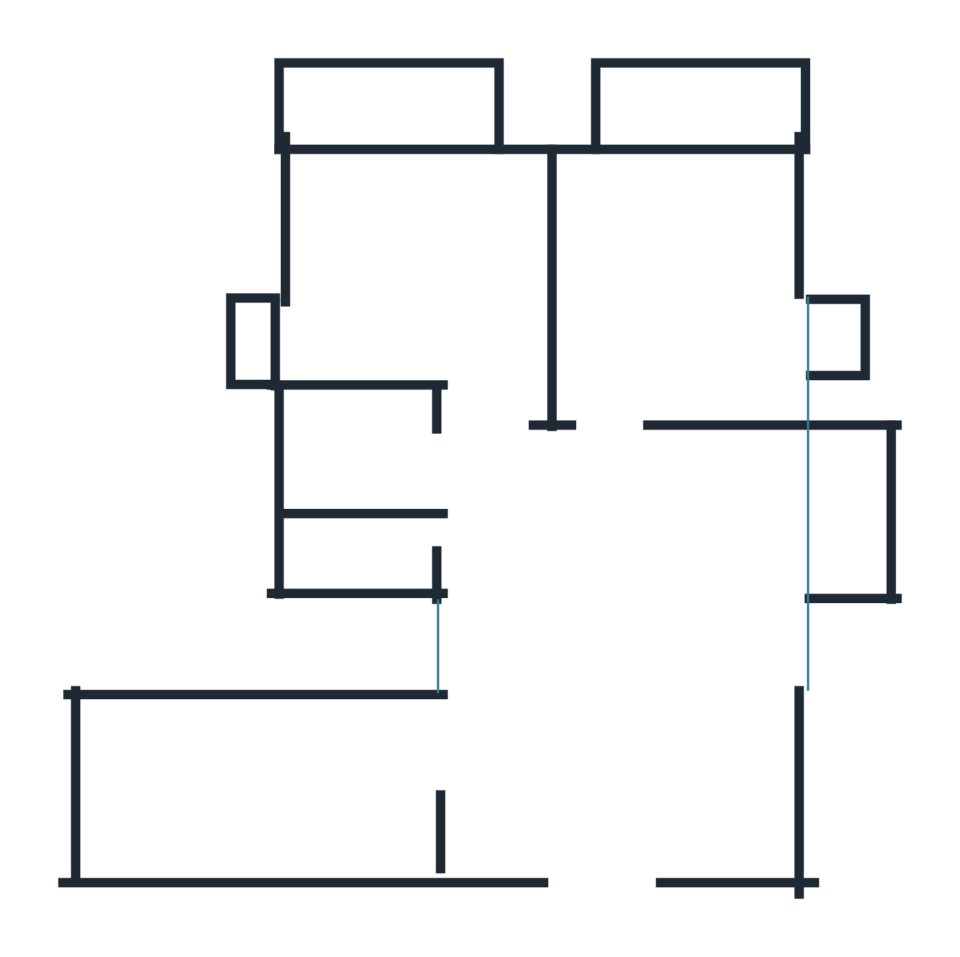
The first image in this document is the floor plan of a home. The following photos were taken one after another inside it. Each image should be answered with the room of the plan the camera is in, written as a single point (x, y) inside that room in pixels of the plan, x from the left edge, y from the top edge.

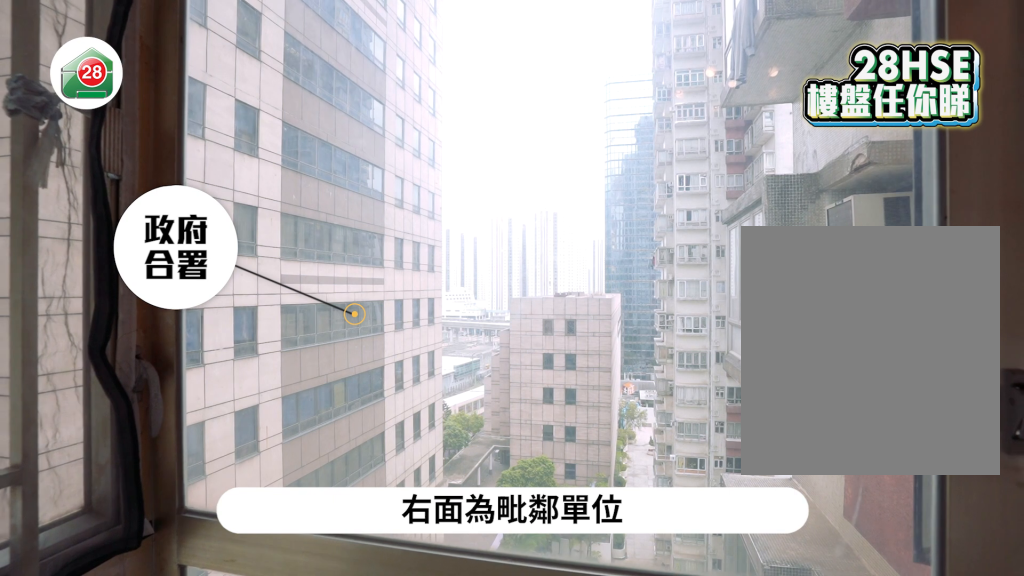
(625, 673)
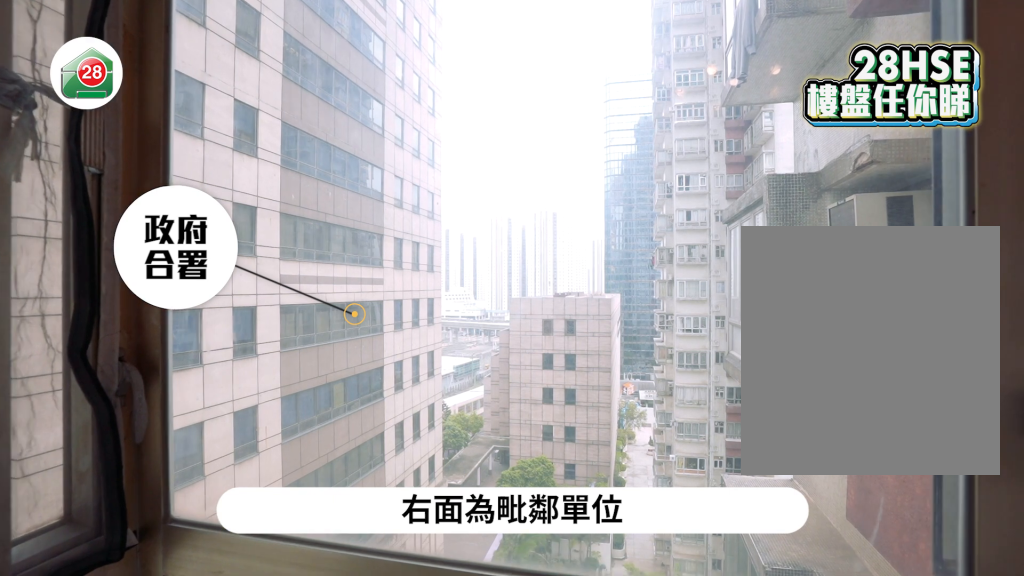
(624, 671)
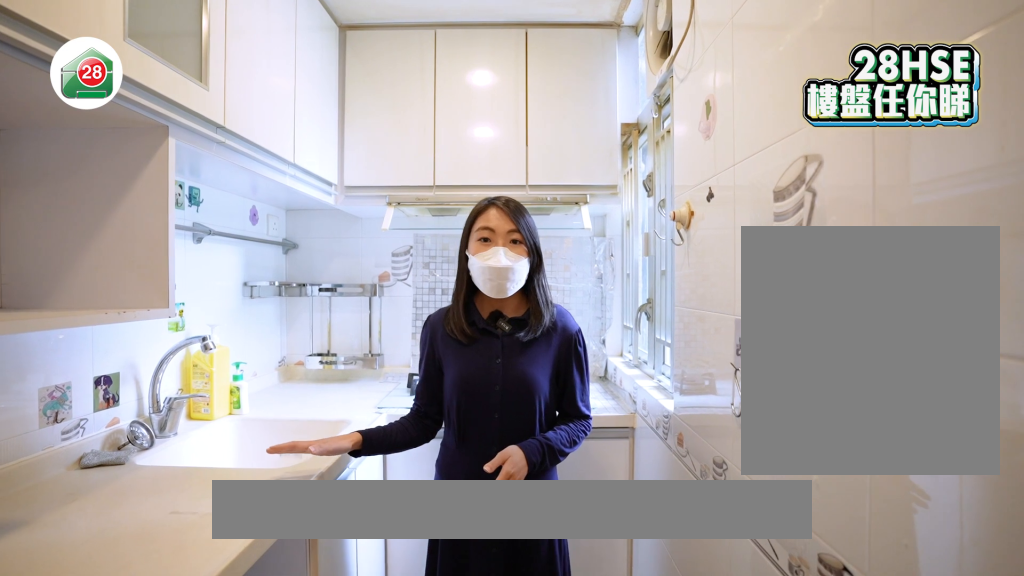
(303, 770)
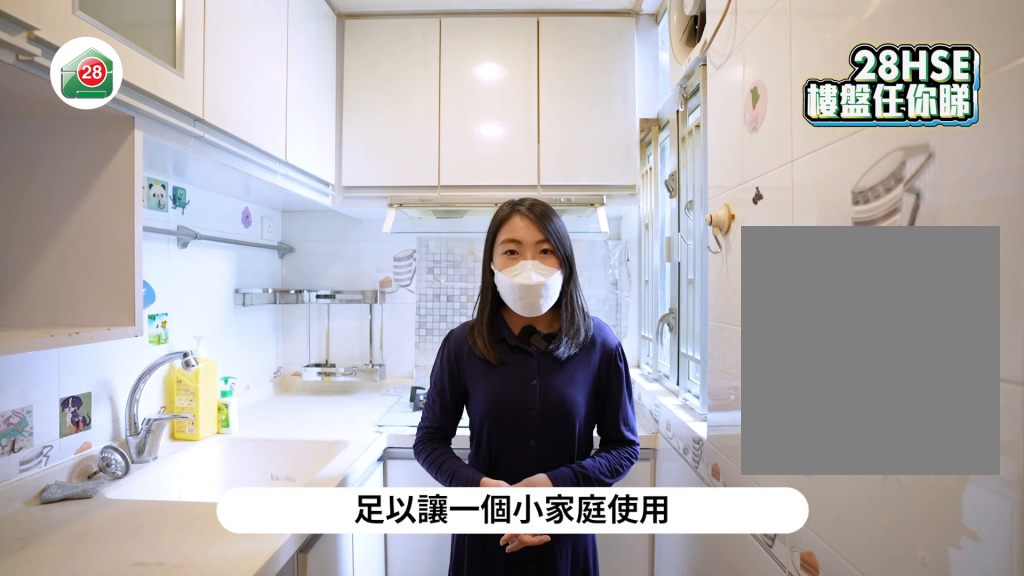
(304, 771)
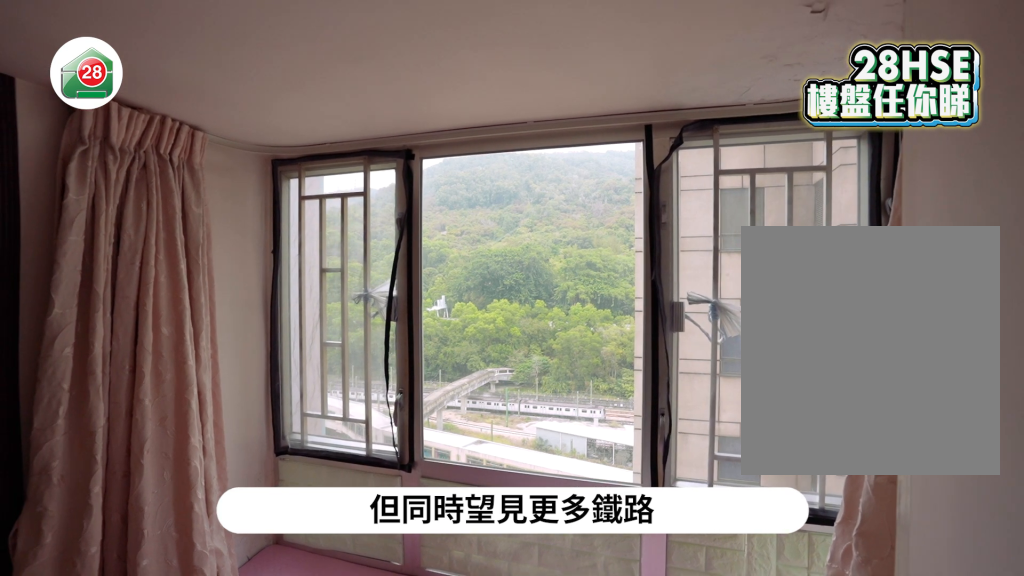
(680, 287)
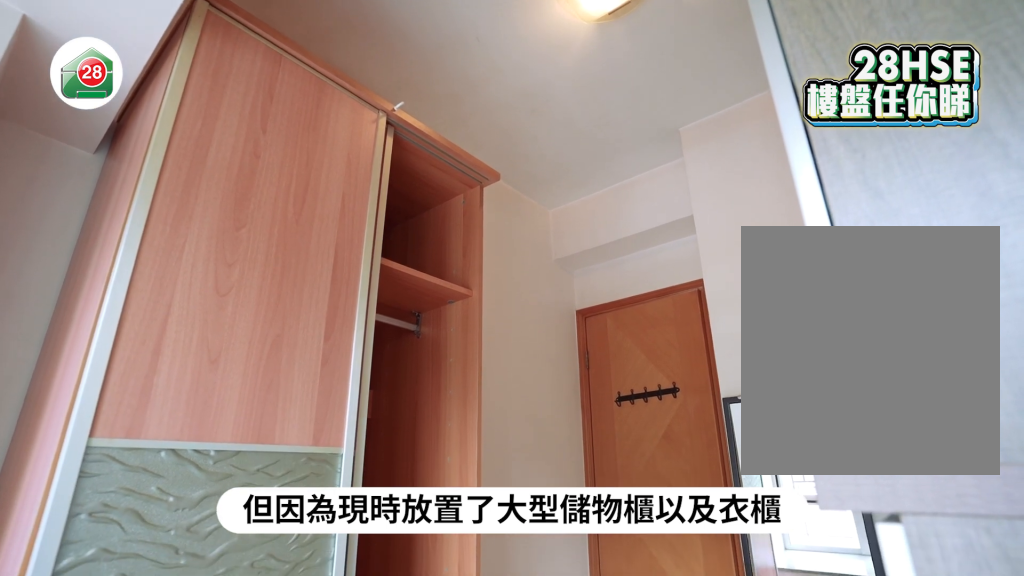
(421, 287)
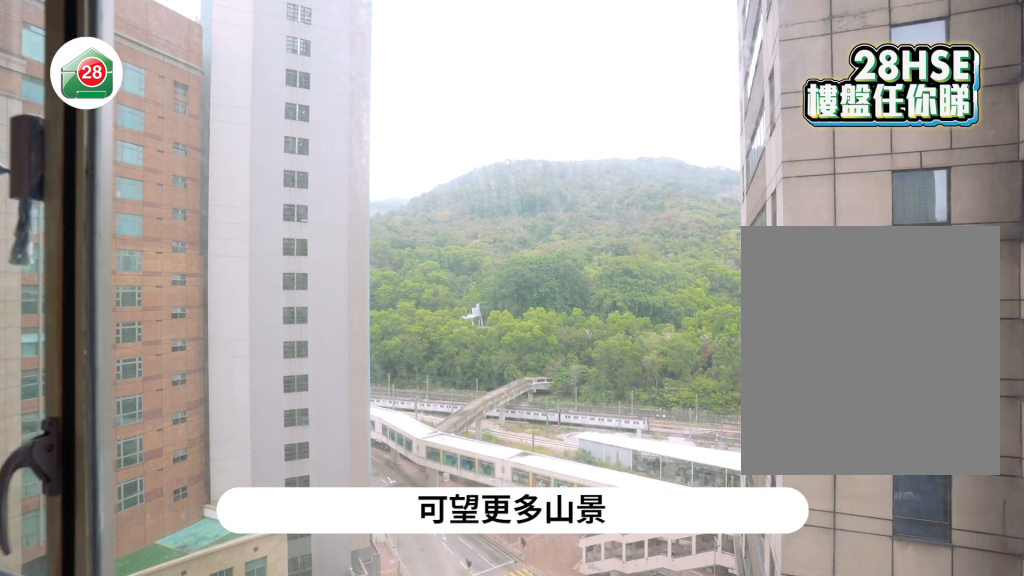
(421, 285)
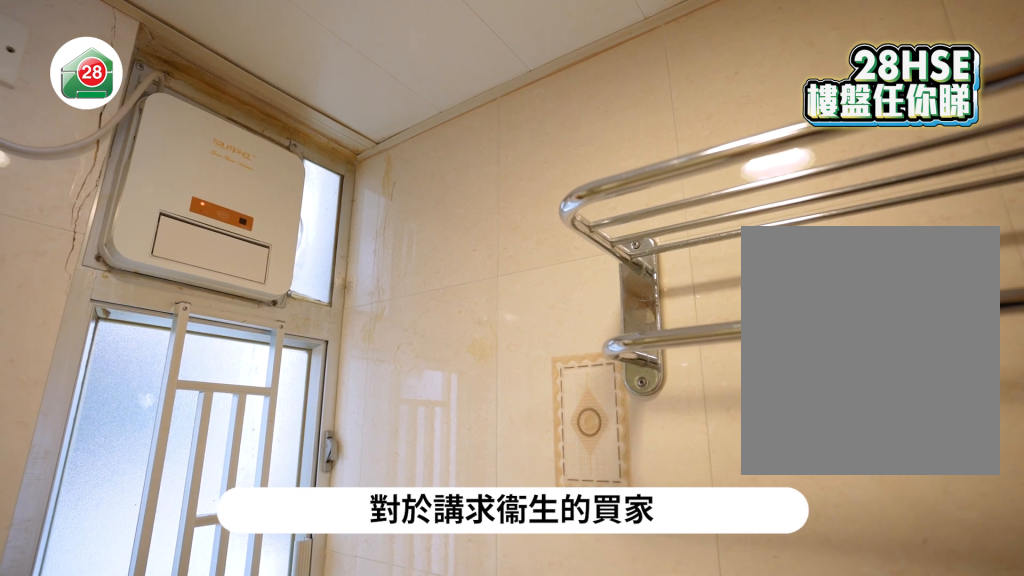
(356, 485)
